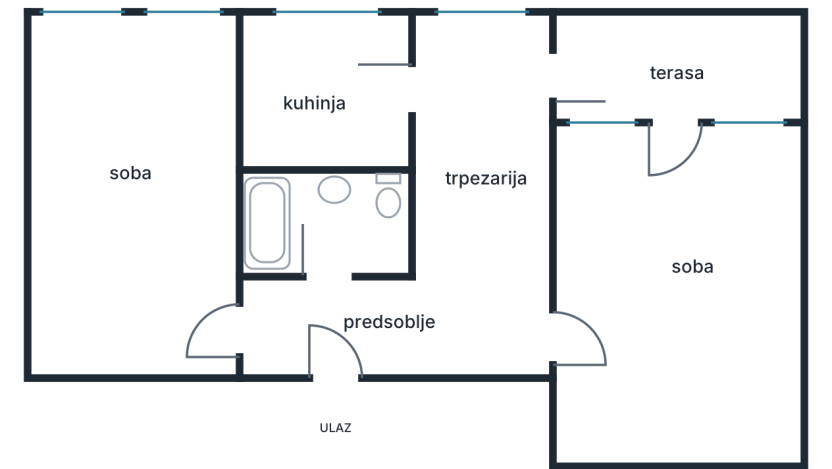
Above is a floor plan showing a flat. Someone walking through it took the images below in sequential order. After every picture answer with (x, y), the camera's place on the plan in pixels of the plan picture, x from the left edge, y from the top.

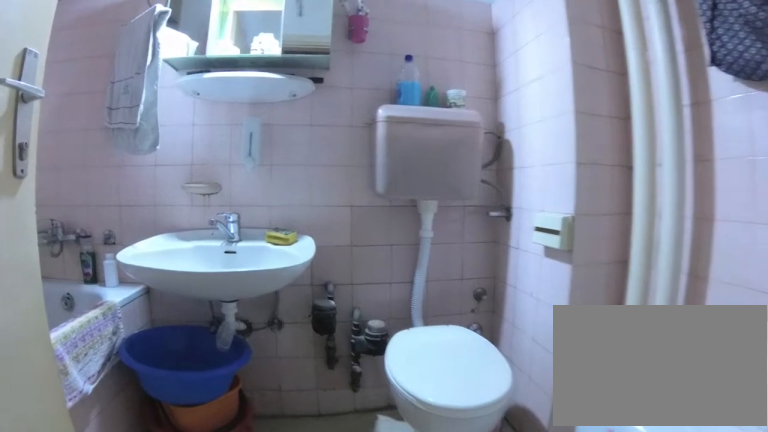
(323, 273)
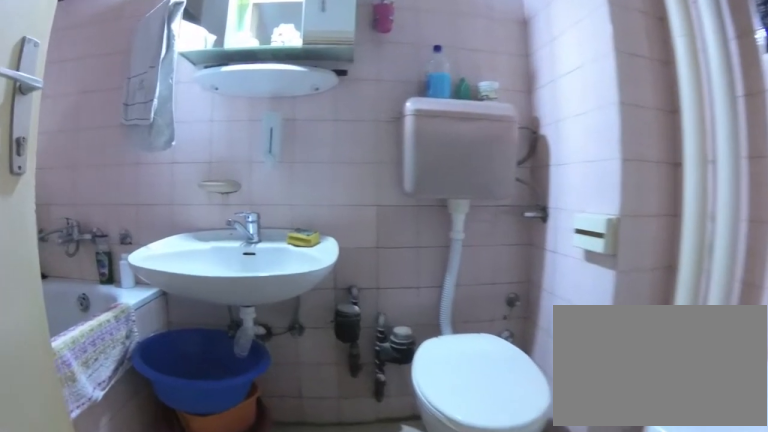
(325, 268)
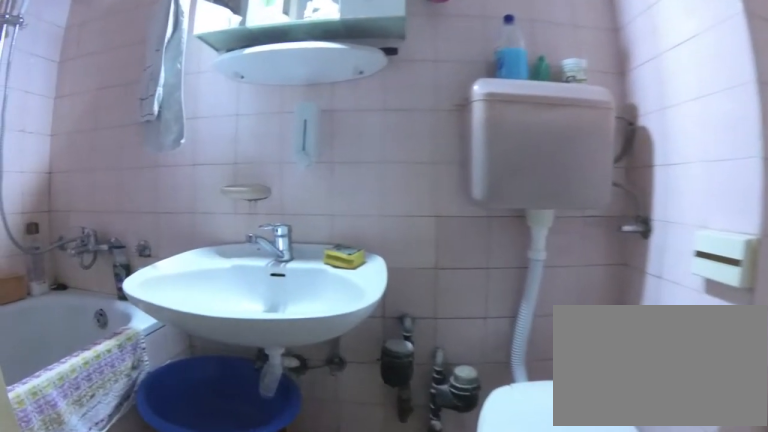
(331, 252)
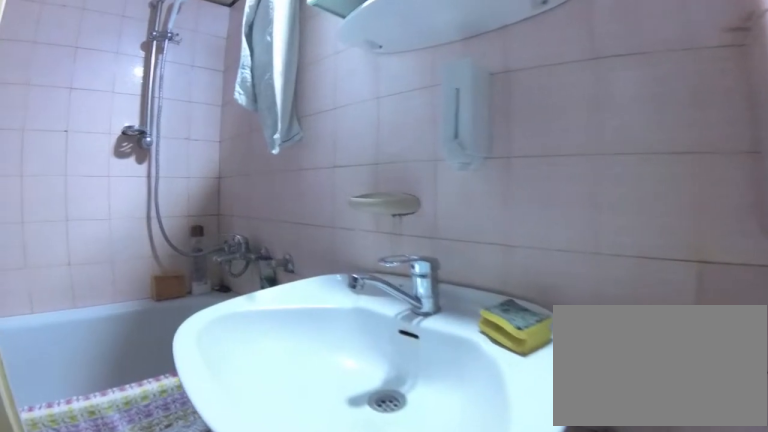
(340, 234)
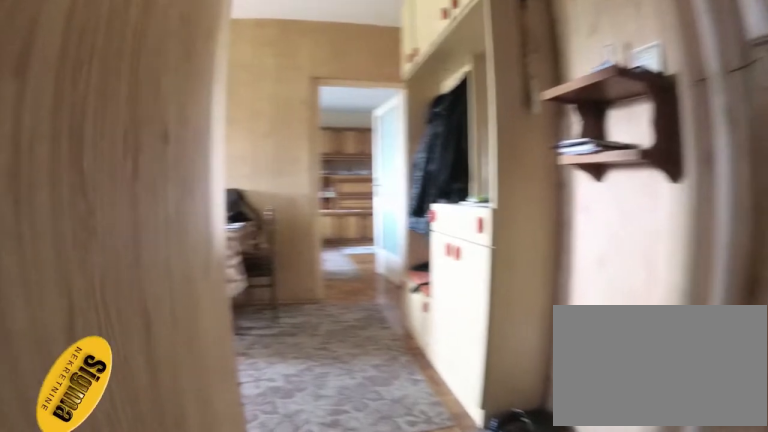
(315, 285)
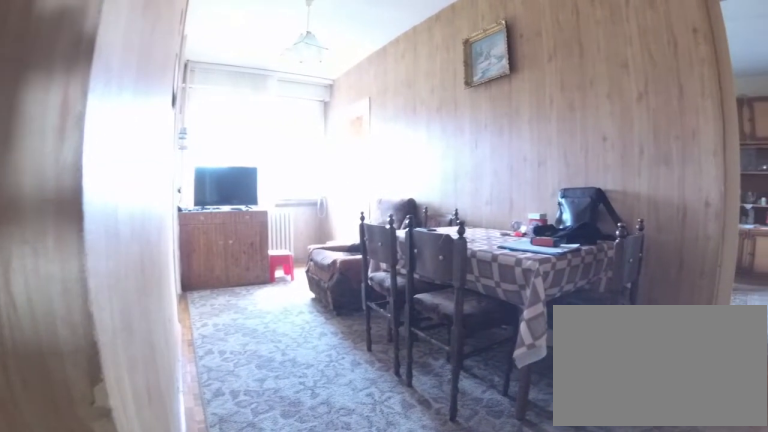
(428, 320)
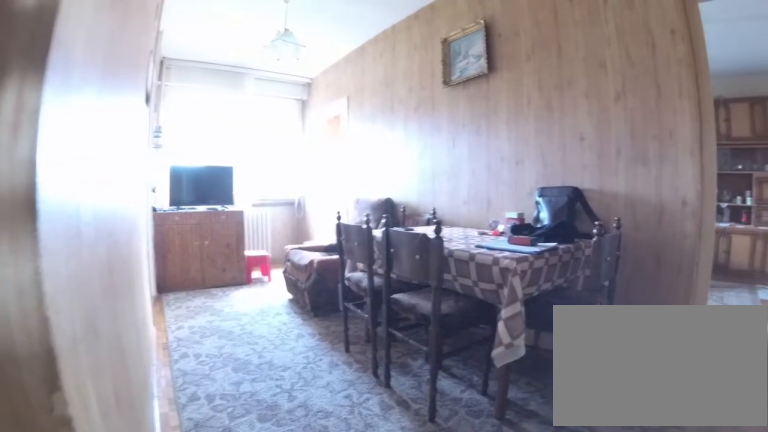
(426, 321)
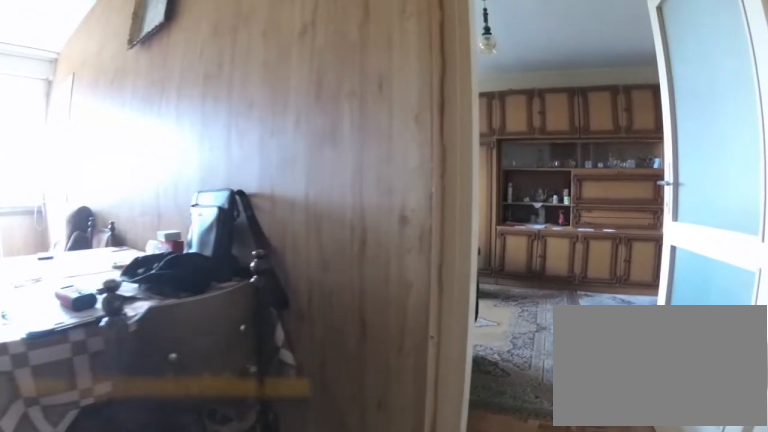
(468, 322)
